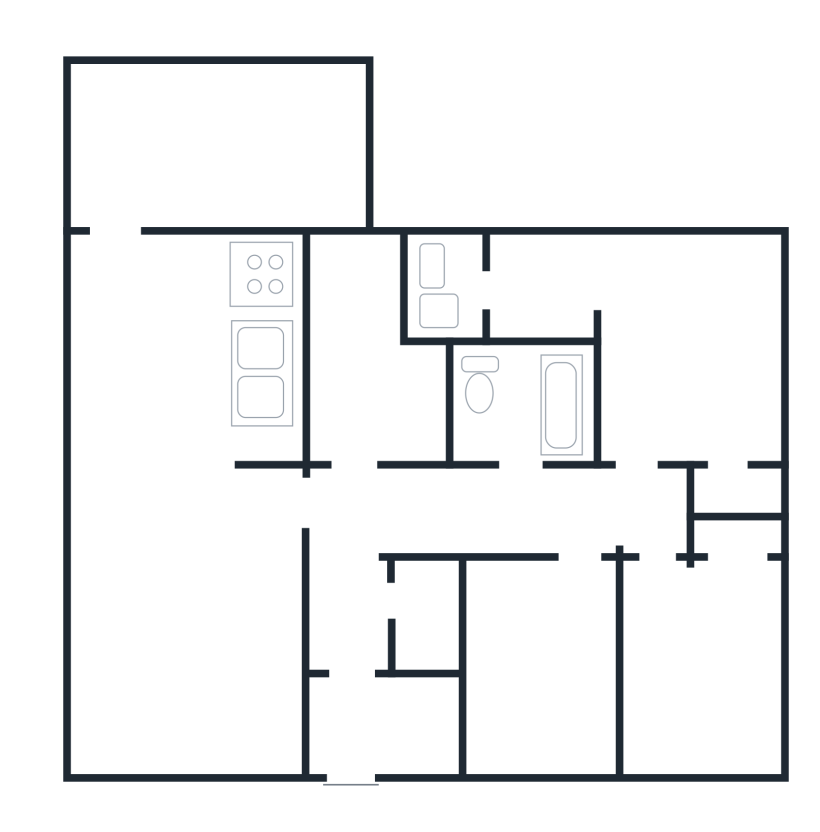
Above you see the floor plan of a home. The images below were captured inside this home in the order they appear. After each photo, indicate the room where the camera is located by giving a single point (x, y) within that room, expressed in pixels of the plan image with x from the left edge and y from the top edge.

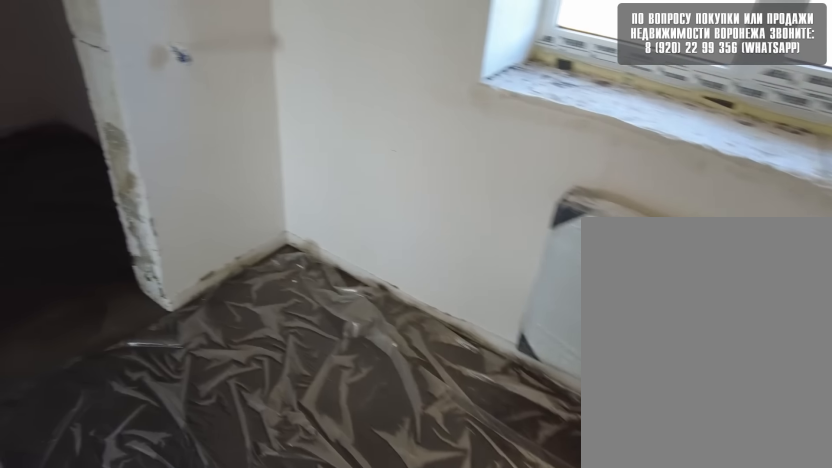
(669, 436)
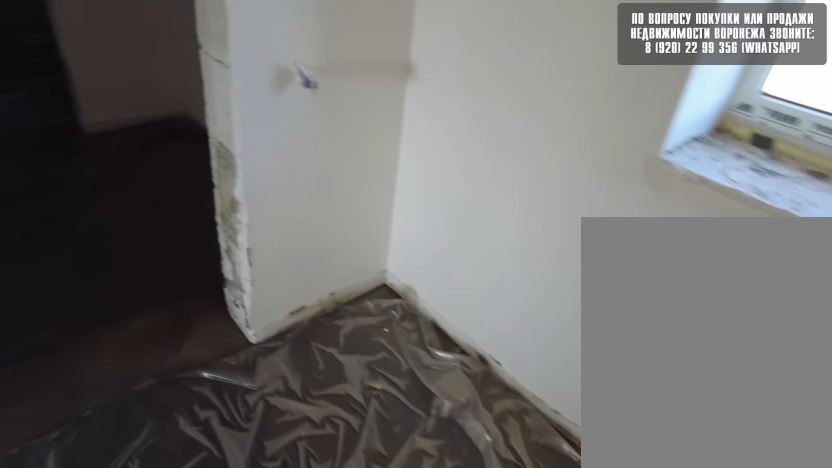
(659, 401)
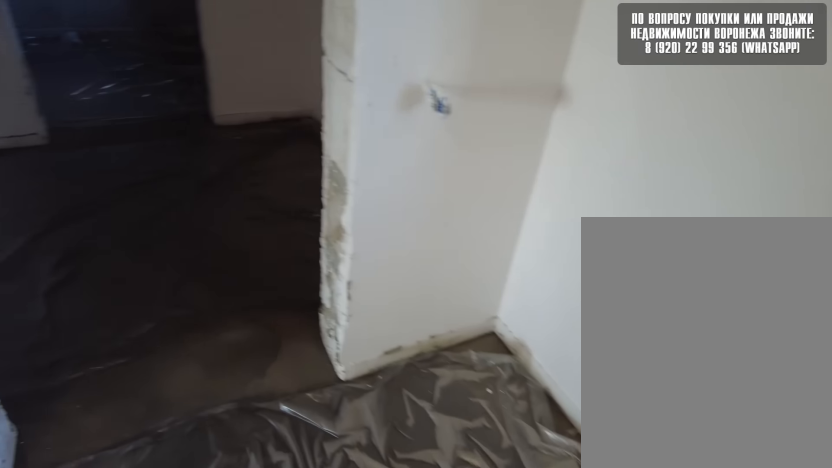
(642, 364)
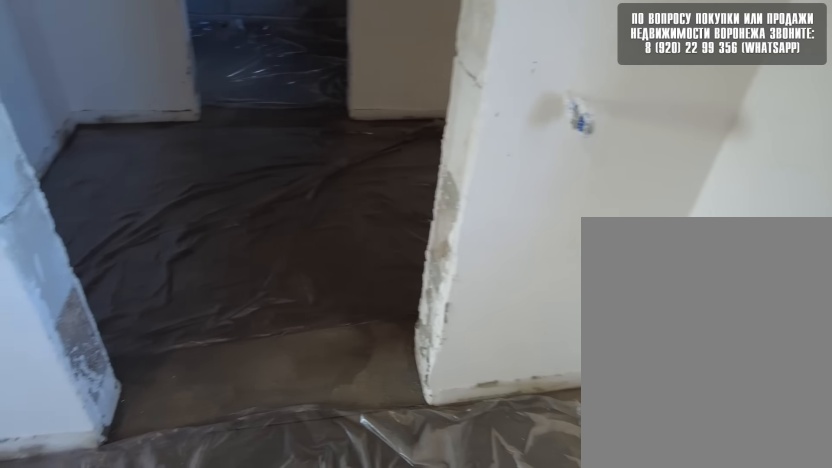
(631, 326)
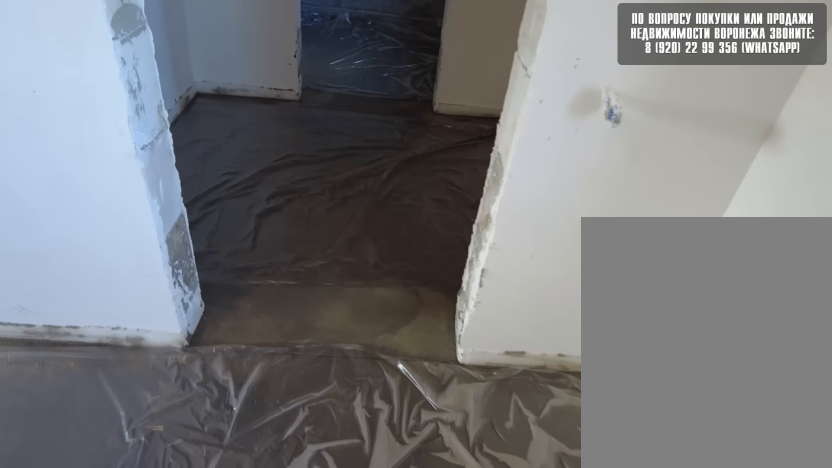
(620, 299)
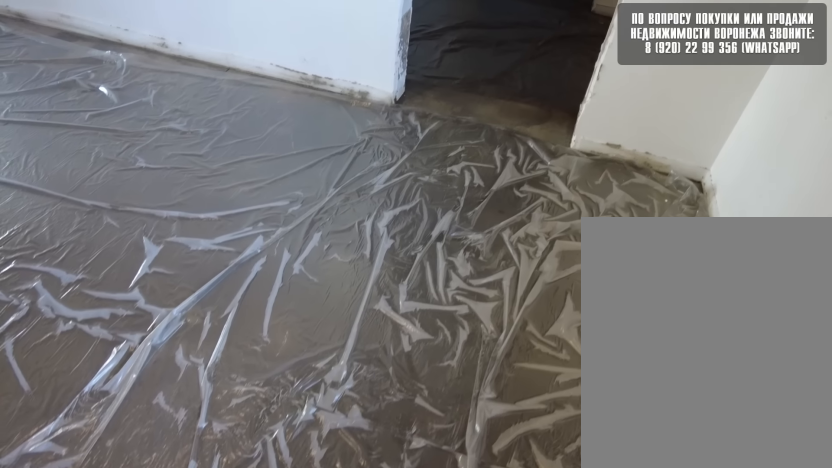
(617, 304)
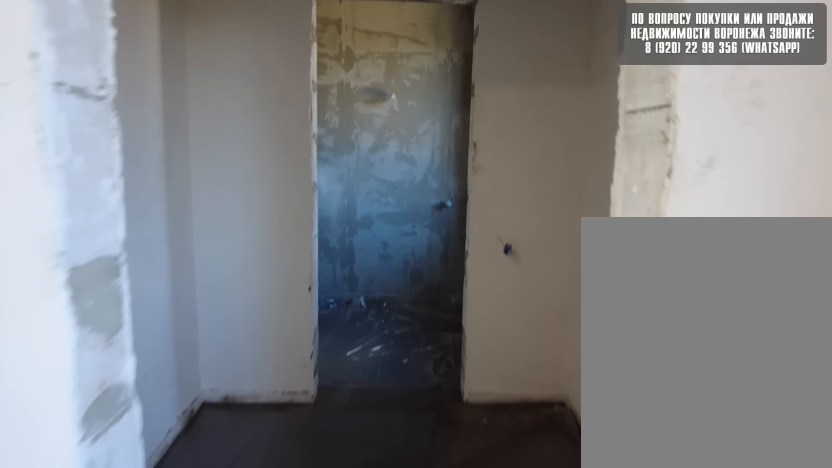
(620, 299)
